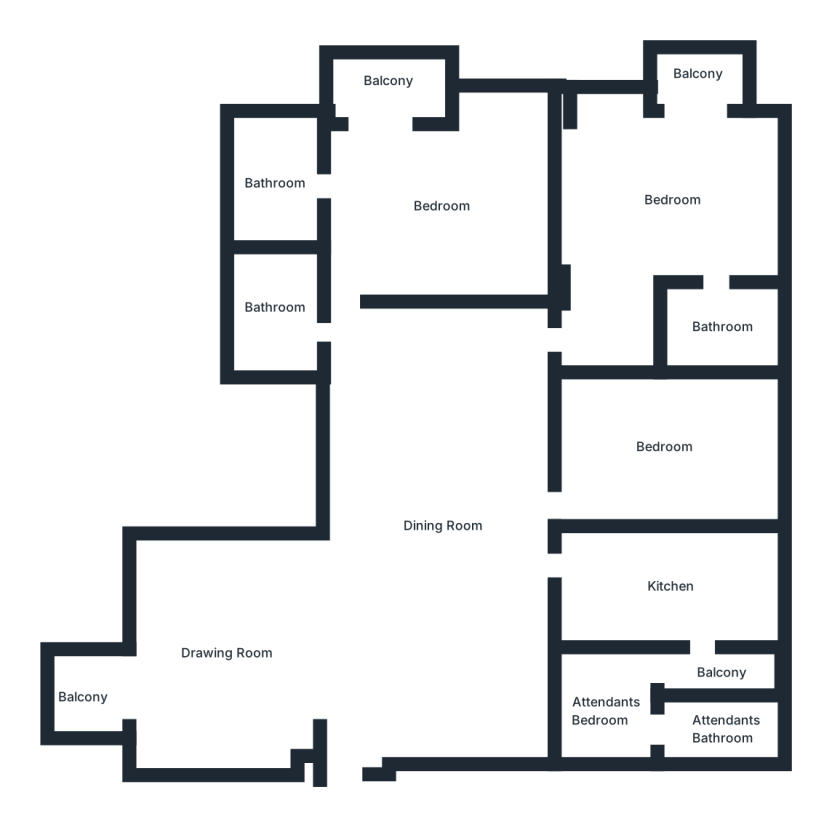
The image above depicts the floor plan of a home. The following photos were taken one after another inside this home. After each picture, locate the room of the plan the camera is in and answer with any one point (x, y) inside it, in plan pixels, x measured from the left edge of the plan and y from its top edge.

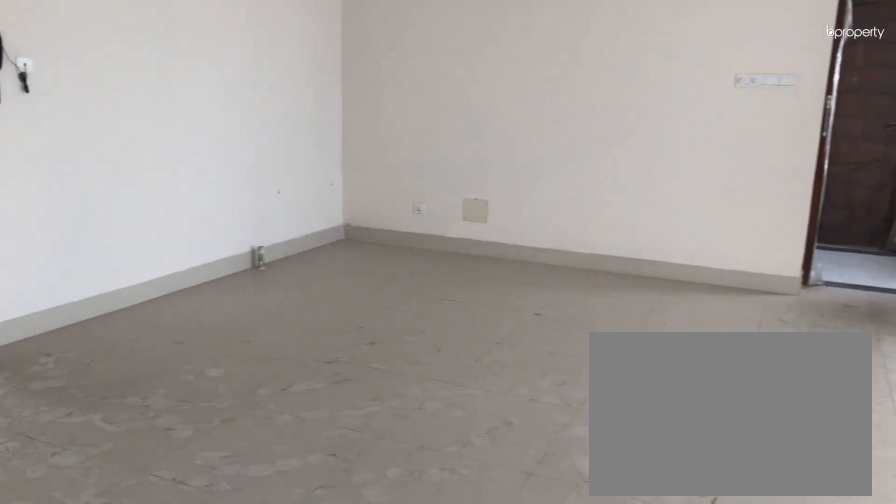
(441, 526)
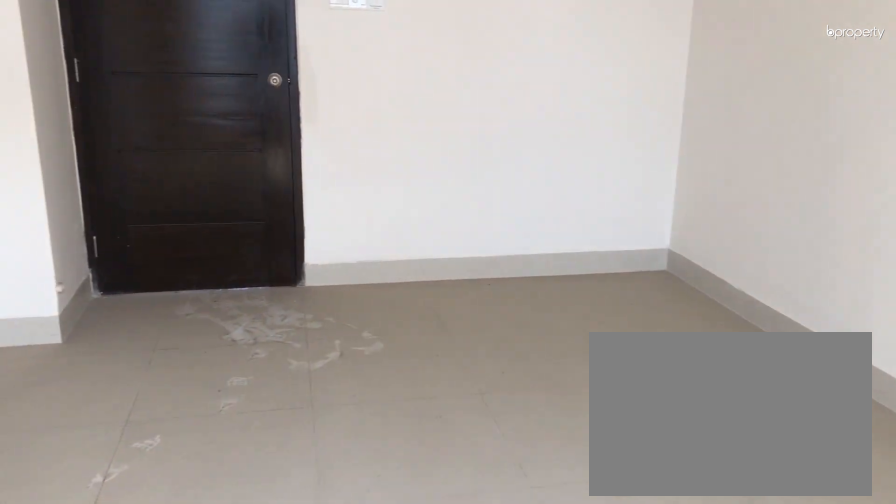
(666, 448)
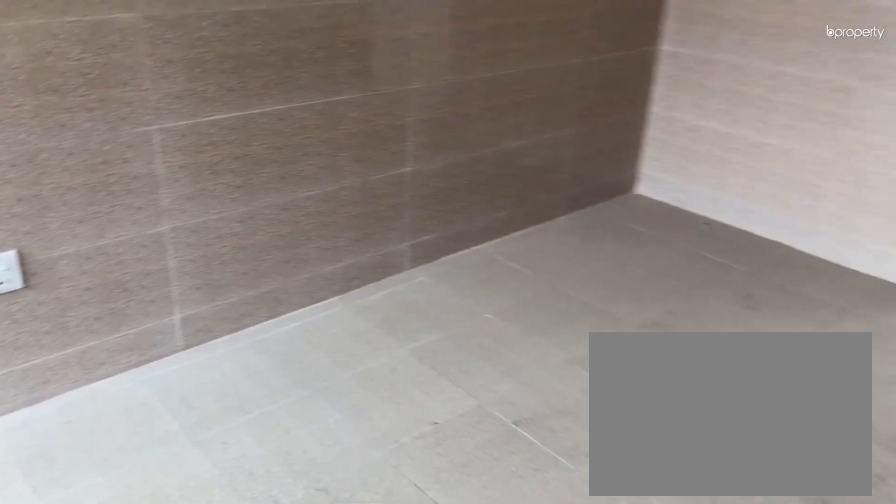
(669, 587)
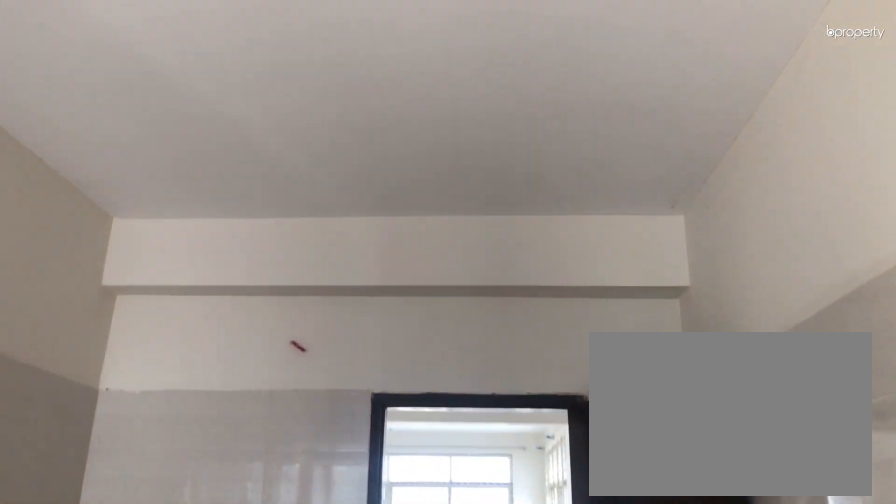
(669, 587)
